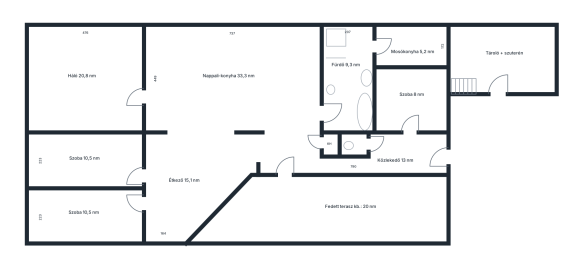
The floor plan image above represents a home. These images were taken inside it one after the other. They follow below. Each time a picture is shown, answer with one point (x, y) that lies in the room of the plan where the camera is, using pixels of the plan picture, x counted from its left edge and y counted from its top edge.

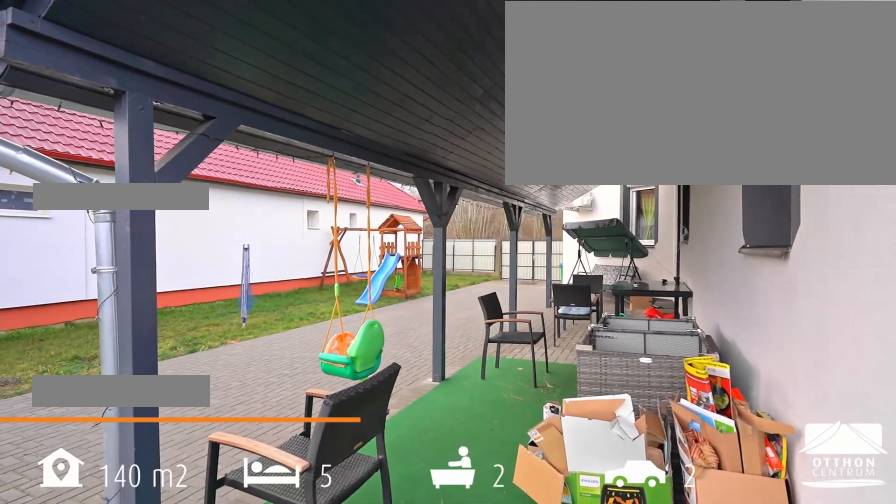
(347, 208)
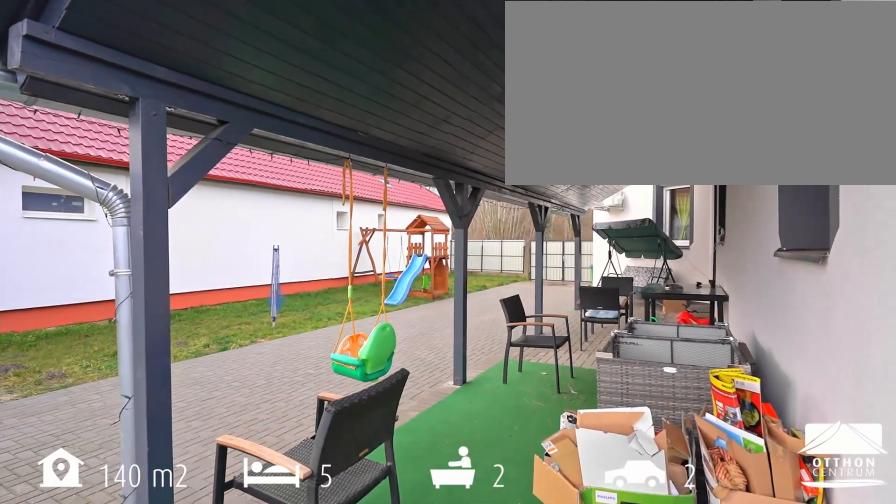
(347, 208)
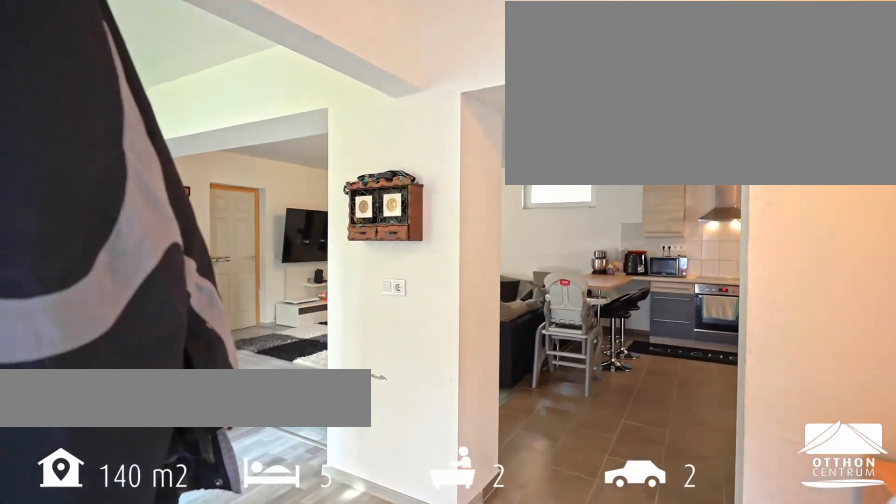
(351, 165)
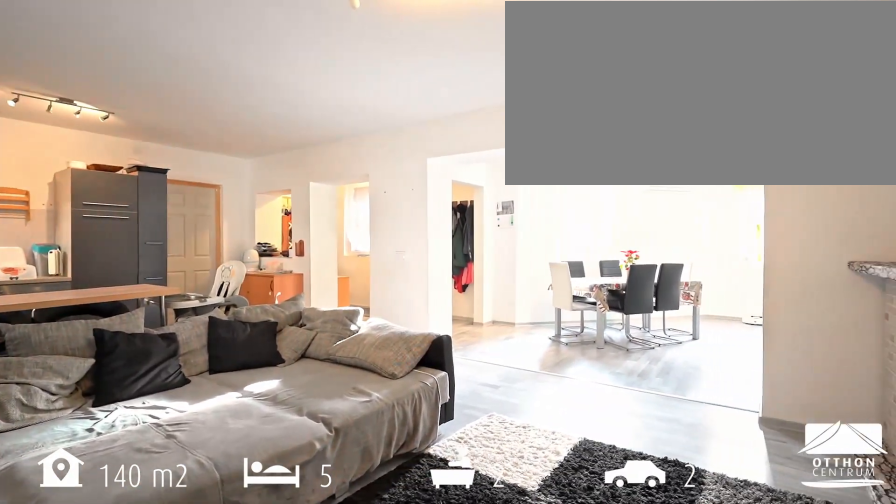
(233, 79)
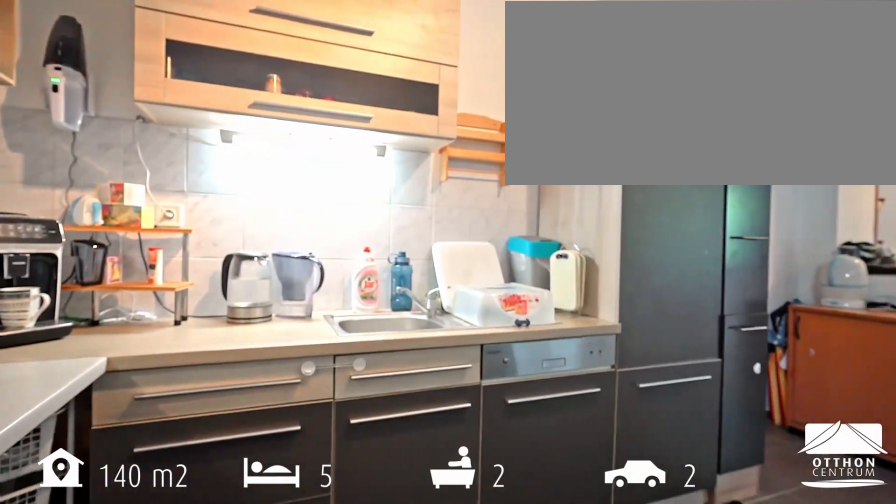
(233, 79)
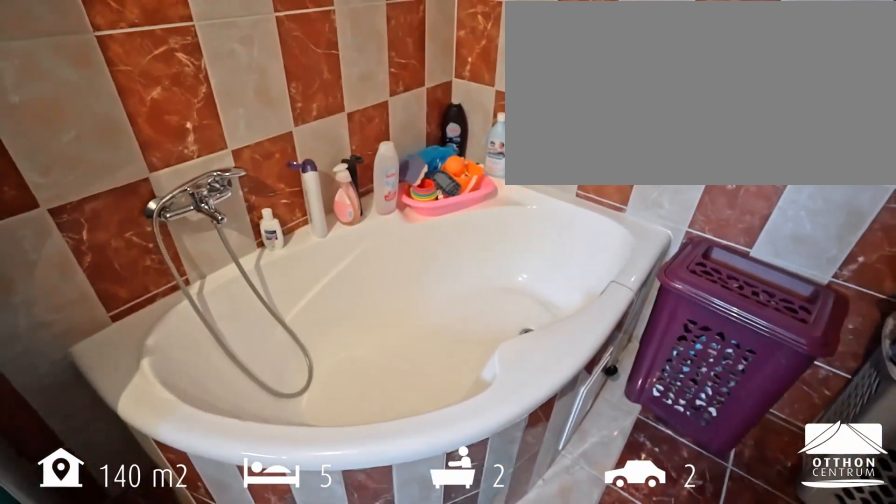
(347, 81)
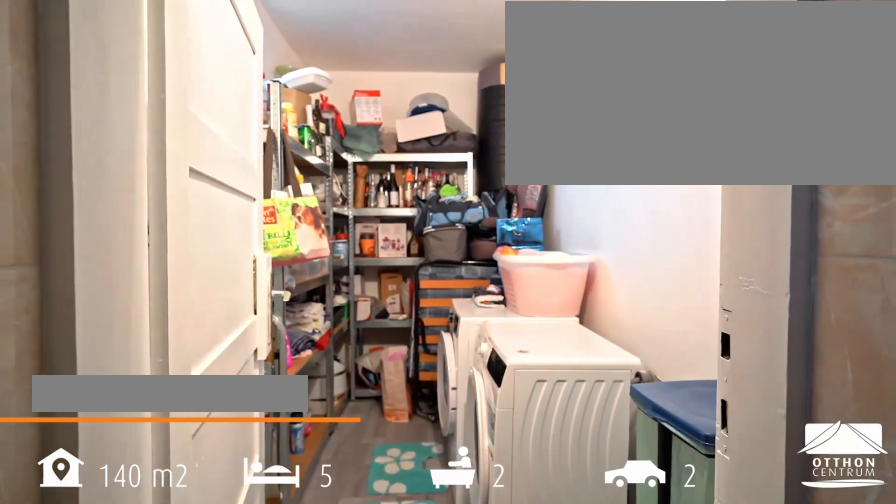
(411, 46)
